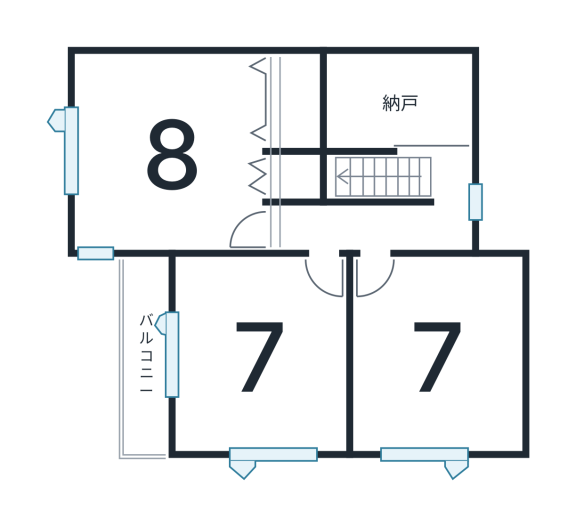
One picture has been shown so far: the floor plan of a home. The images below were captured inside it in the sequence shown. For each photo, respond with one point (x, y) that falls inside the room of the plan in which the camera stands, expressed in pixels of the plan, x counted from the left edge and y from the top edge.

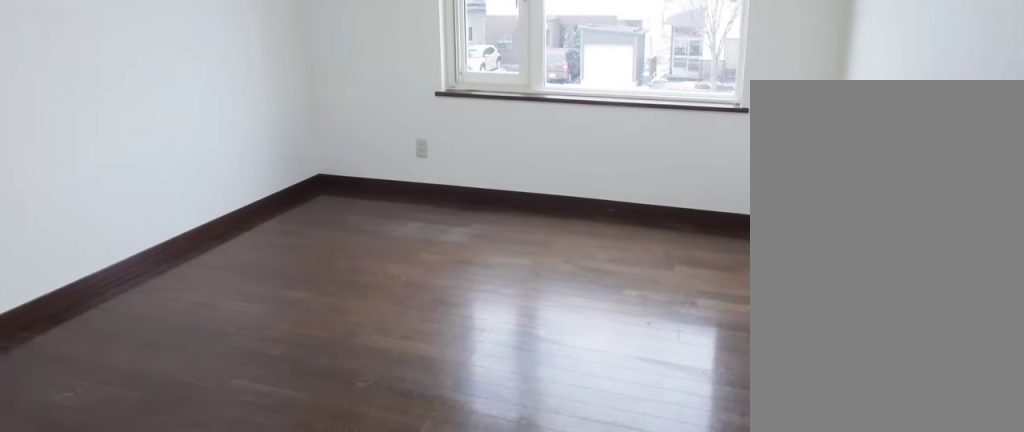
(433, 373)
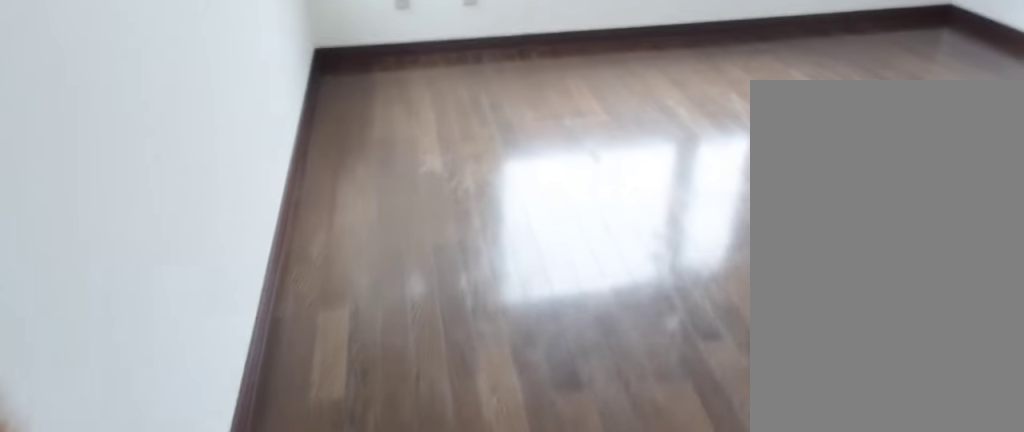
(170, 160)
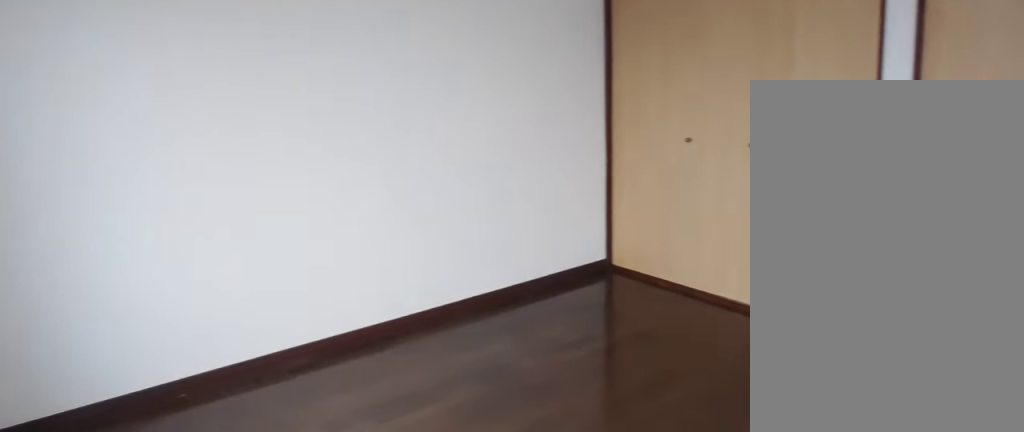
(170, 160)
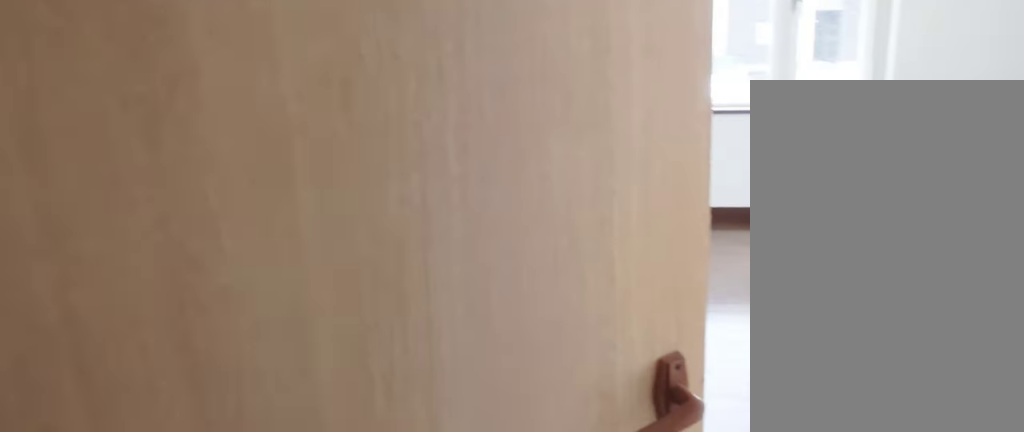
(256, 367)
